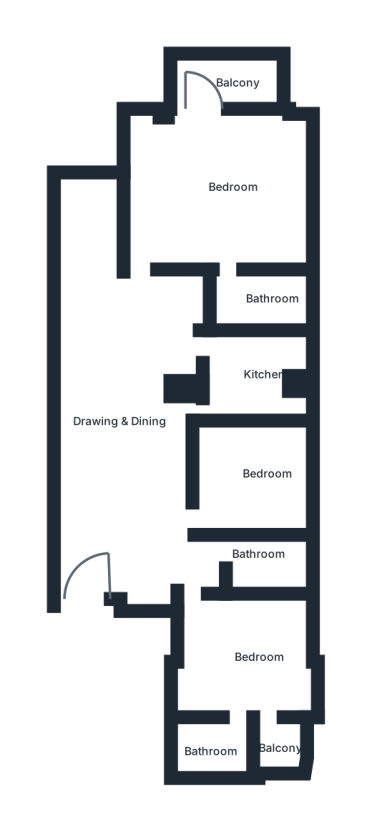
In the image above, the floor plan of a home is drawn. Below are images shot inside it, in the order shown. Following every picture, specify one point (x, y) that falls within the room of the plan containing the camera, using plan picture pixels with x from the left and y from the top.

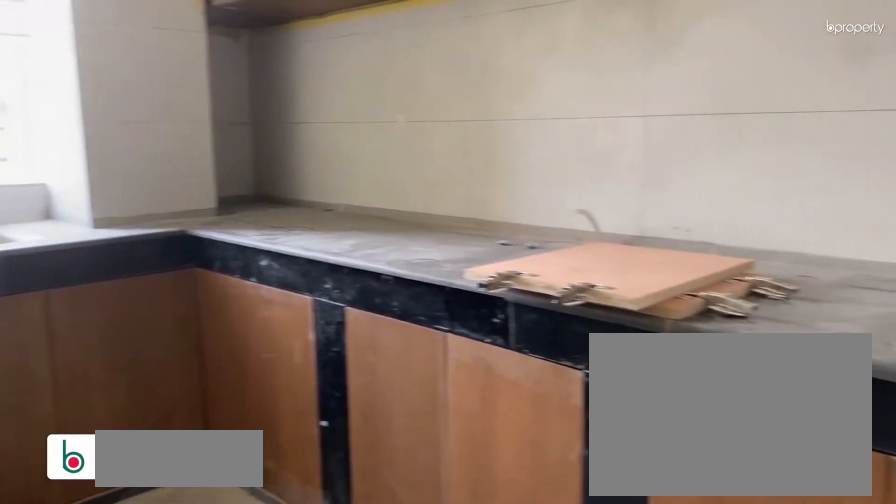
(254, 372)
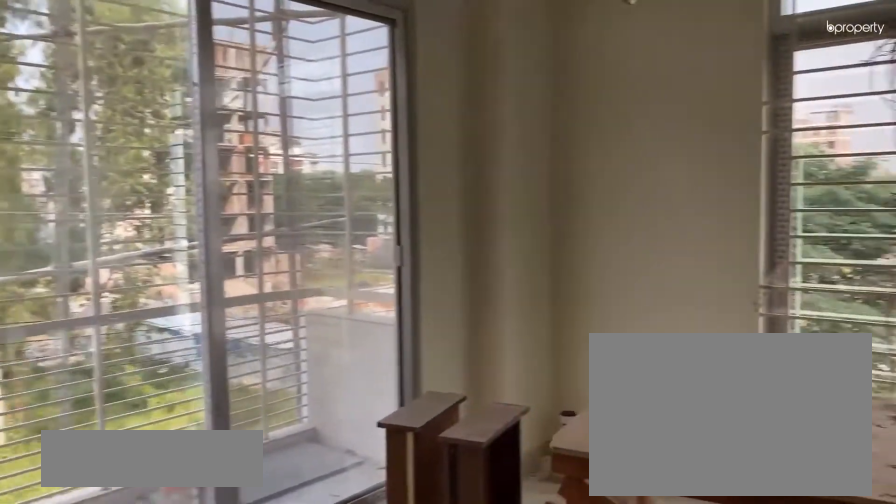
(228, 180)
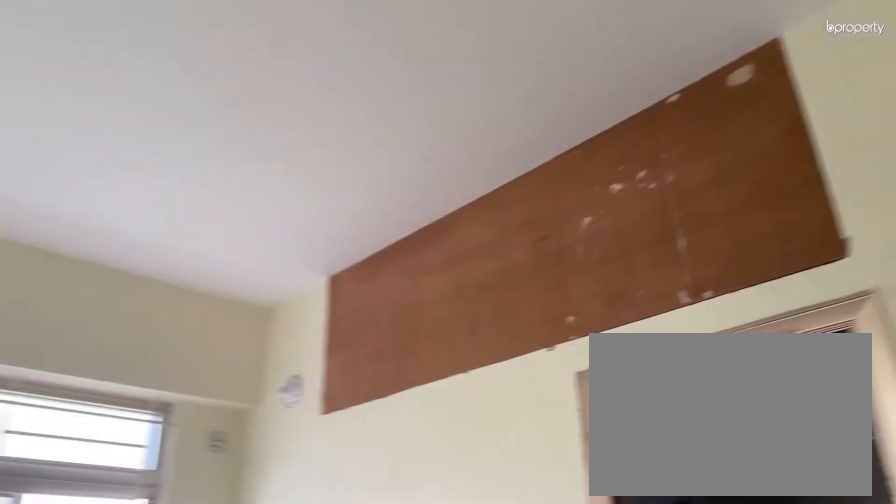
(228, 191)
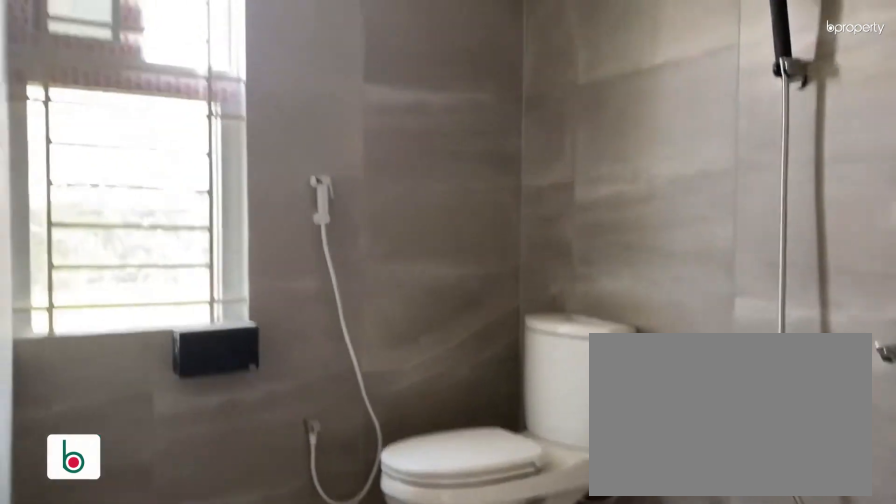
(244, 296)
